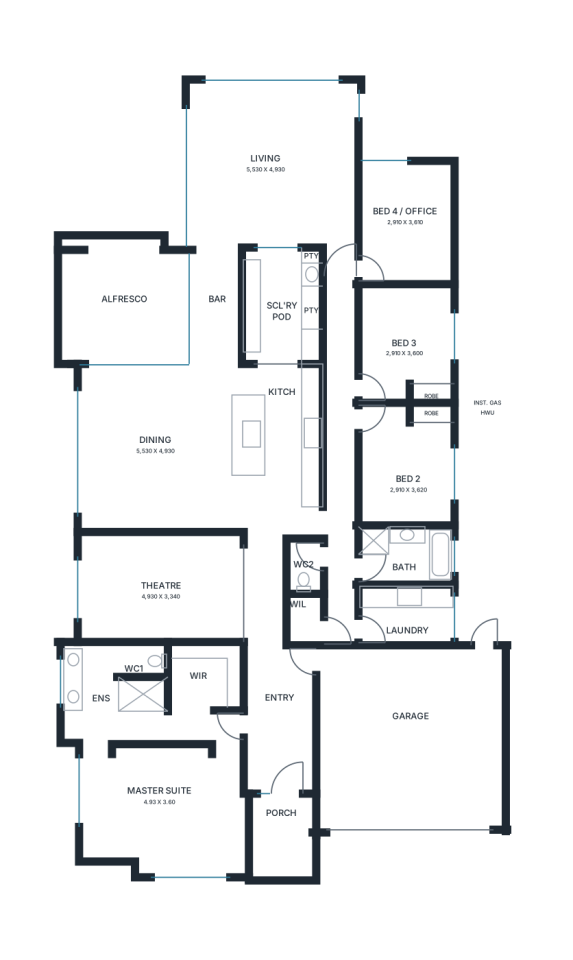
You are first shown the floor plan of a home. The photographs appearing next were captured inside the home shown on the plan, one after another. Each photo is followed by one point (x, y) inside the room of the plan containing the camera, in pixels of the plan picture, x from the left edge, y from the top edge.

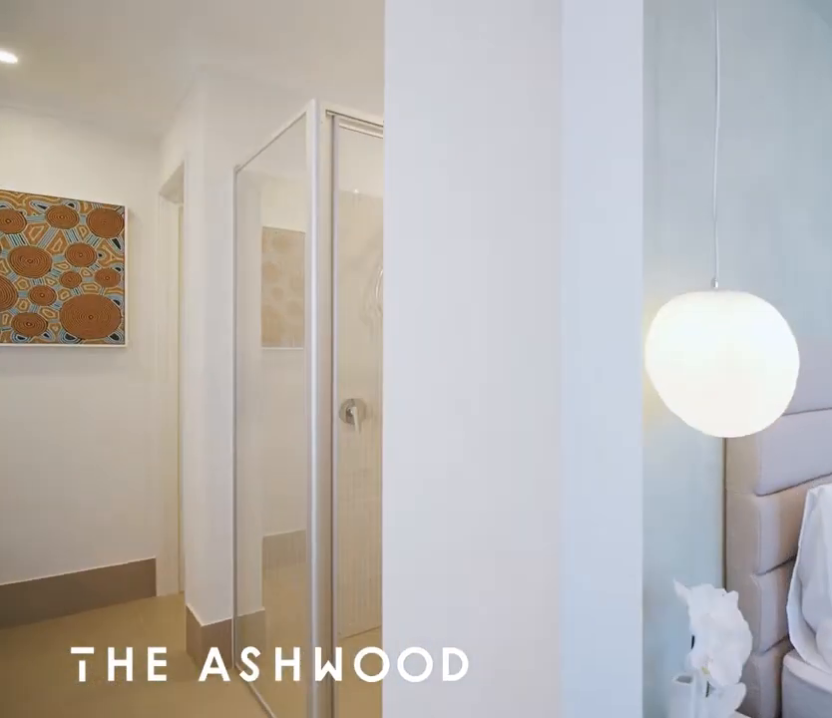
(159, 754)
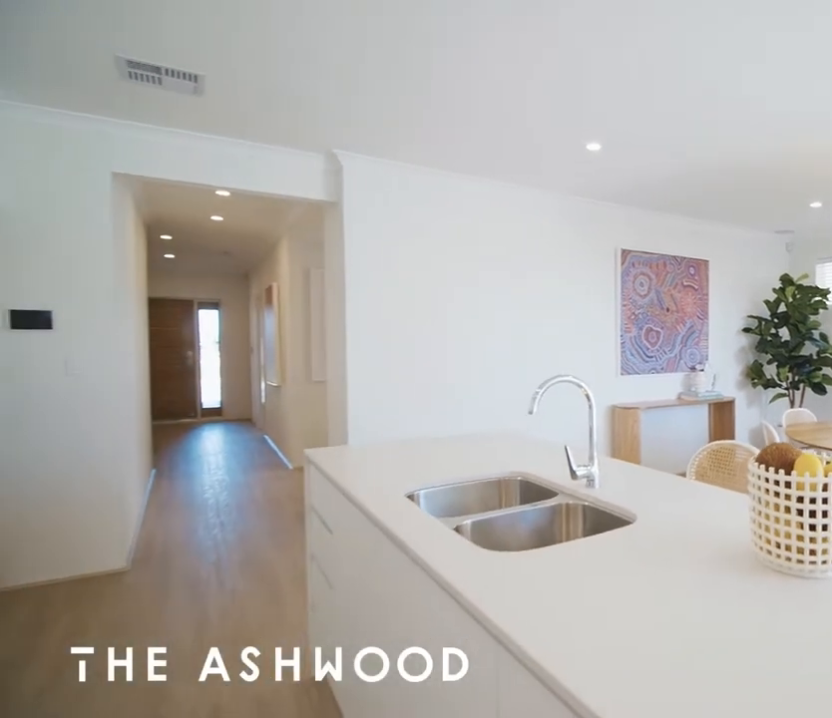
(199, 447)
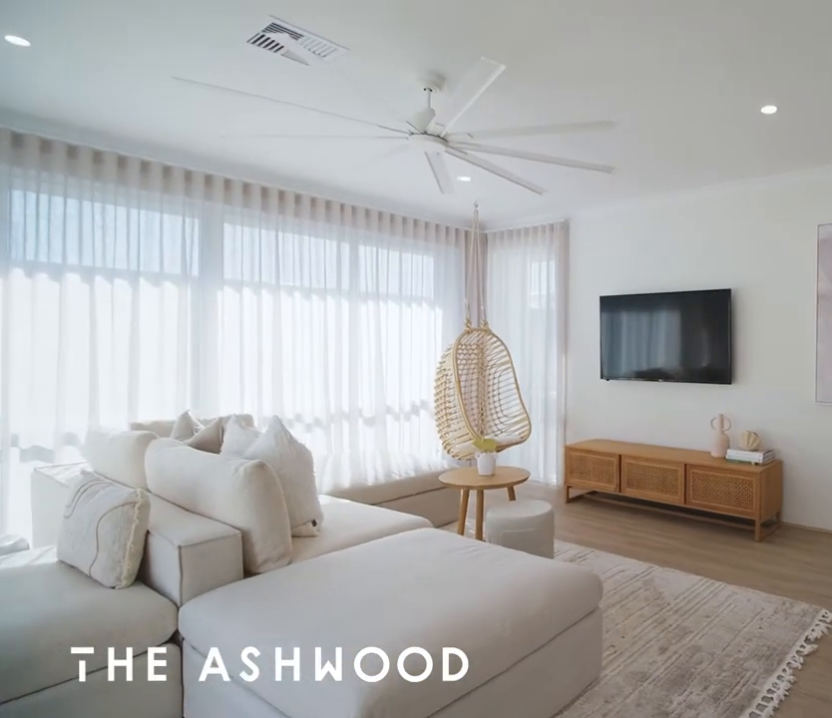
(272, 164)
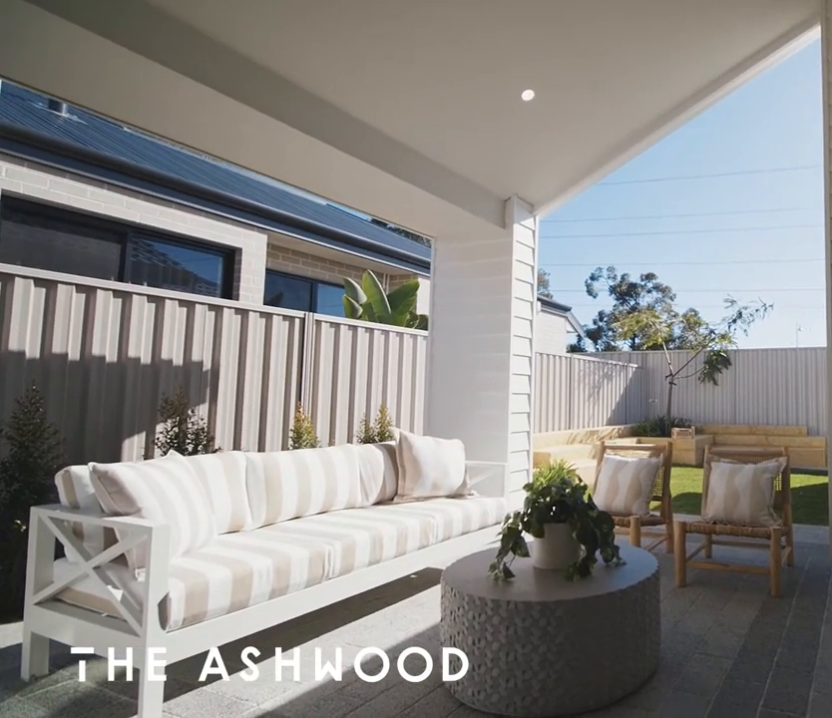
(120, 300)
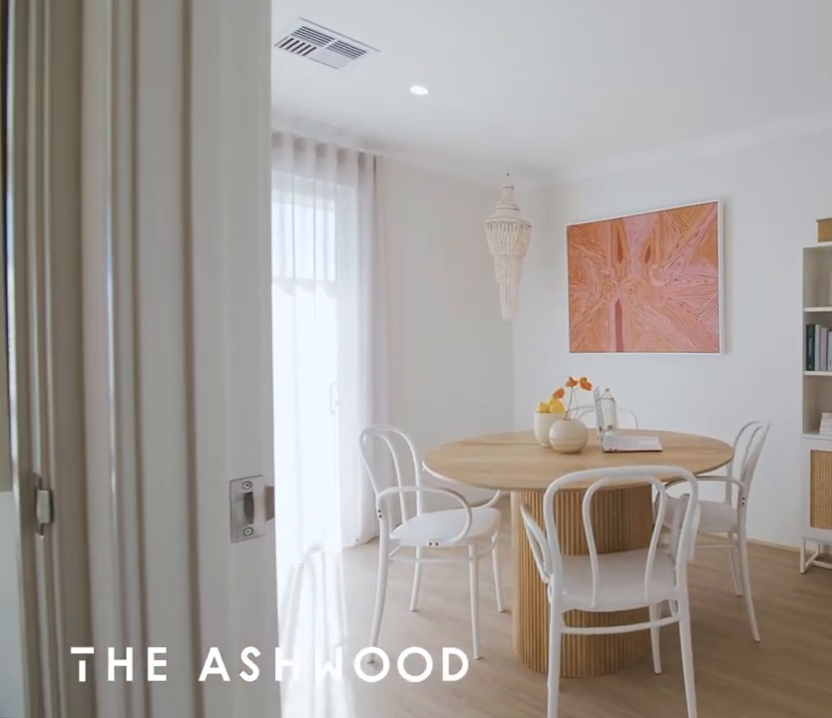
(404, 223)
